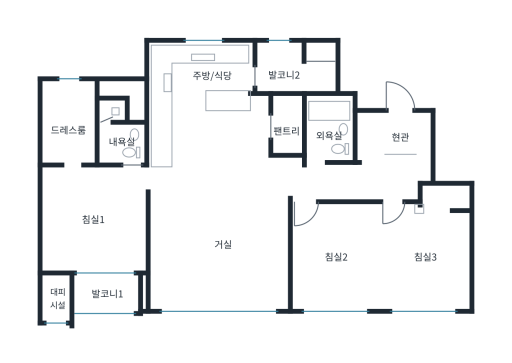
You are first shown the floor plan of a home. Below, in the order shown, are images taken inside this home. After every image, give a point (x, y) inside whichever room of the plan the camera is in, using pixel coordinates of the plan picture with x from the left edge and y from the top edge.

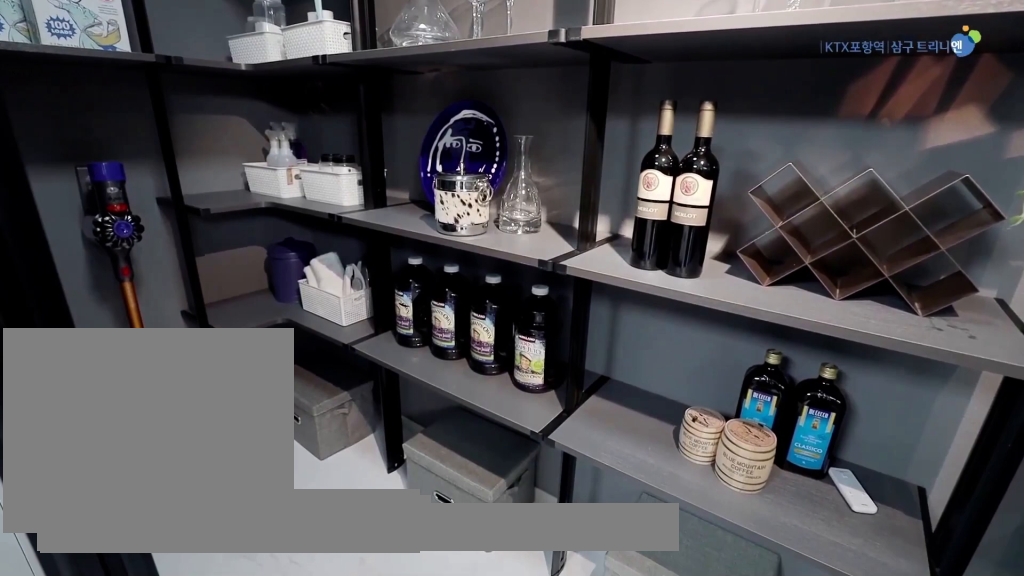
(287, 129)
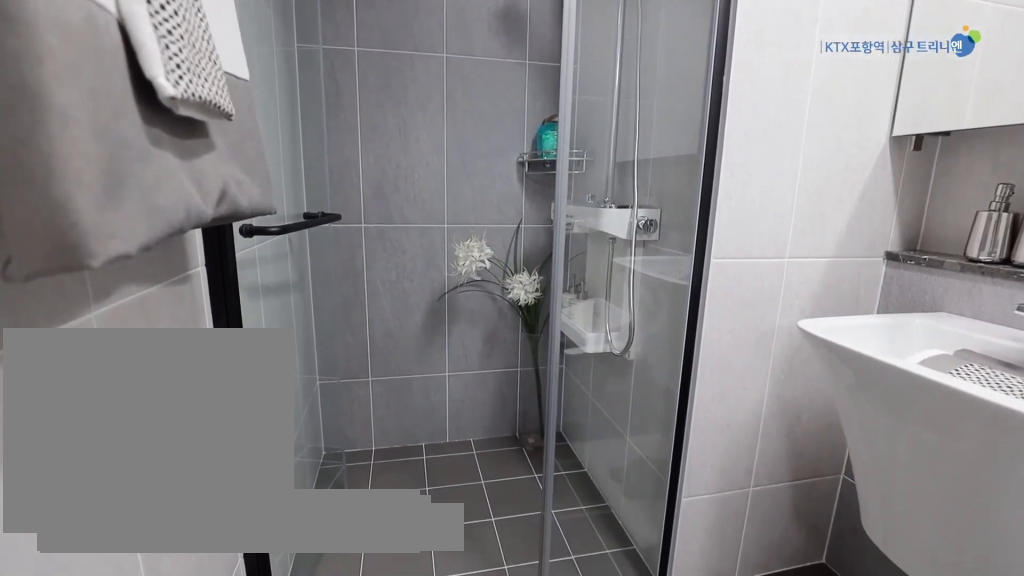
(117, 132)
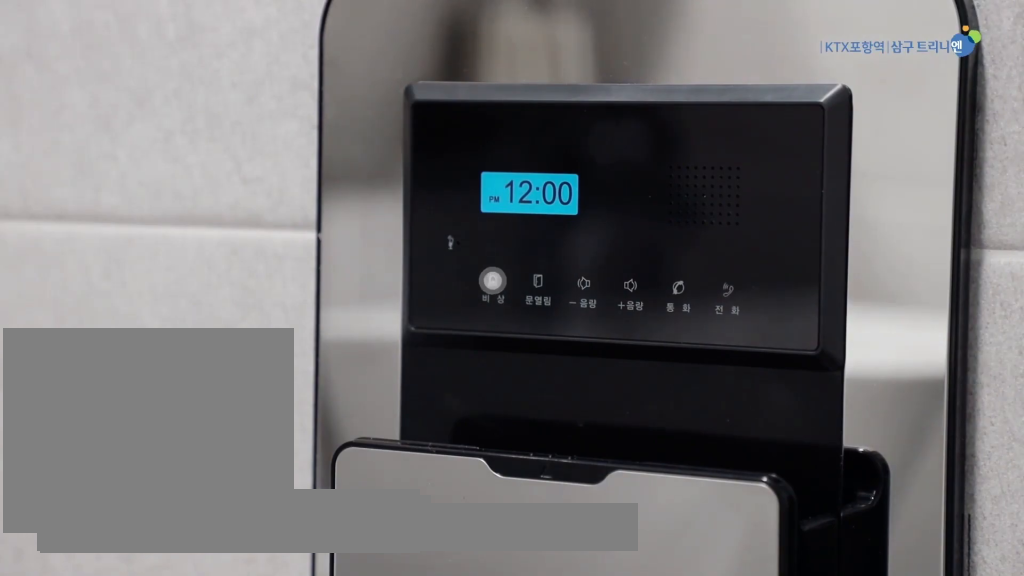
(117, 132)
